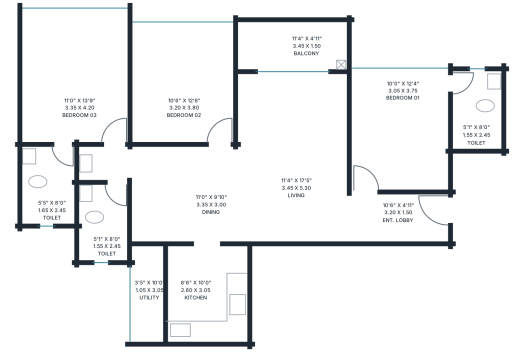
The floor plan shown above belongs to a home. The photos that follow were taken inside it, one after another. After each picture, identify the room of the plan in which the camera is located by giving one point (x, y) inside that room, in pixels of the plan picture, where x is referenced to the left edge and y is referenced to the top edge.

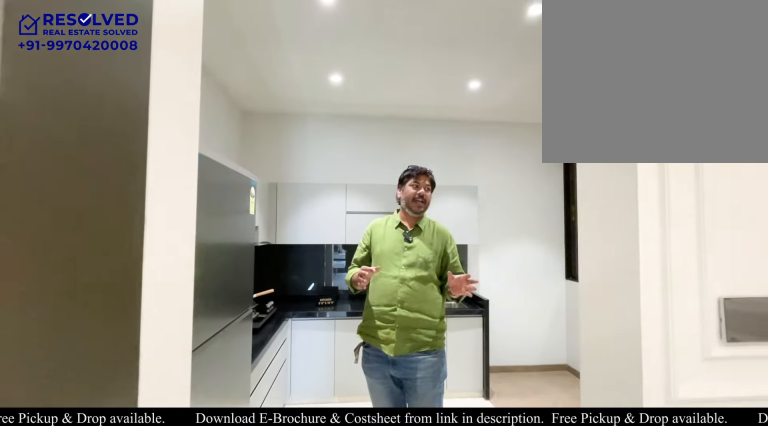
(207, 292)
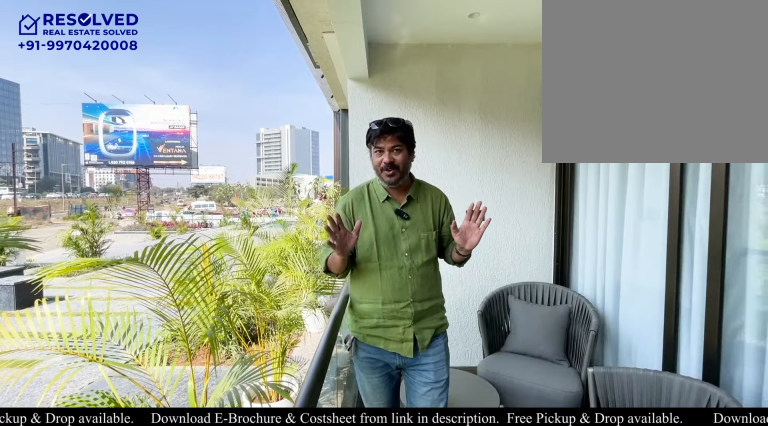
(291, 45)
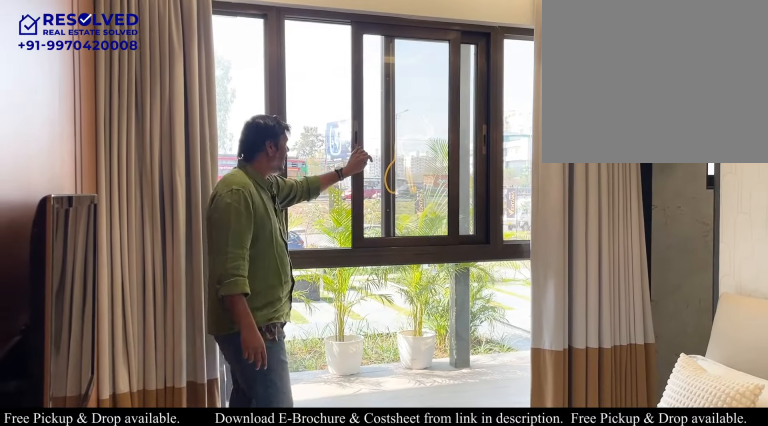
(400, 129)
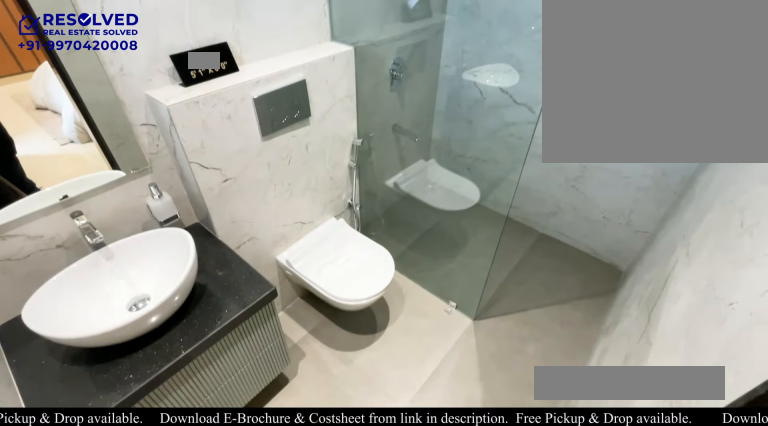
(476, 111)
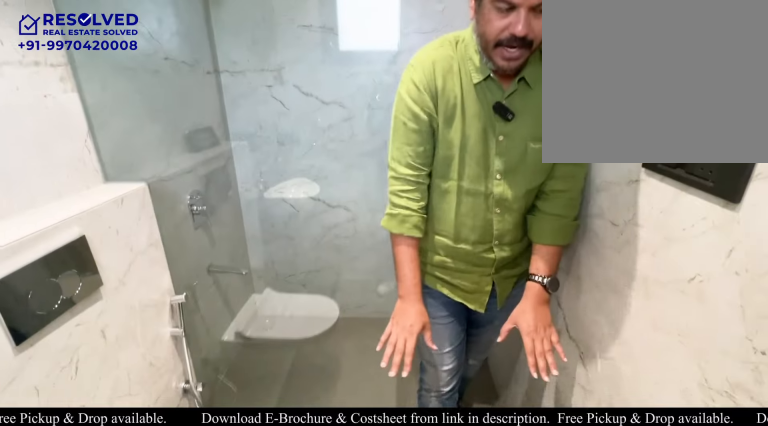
(476, 111)
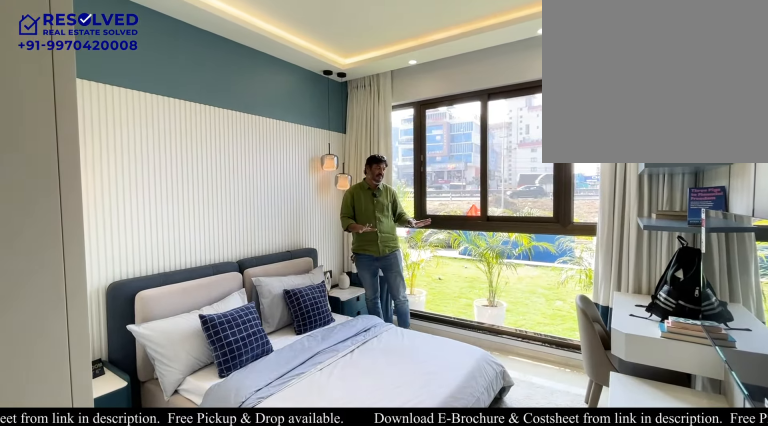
(182, 82)
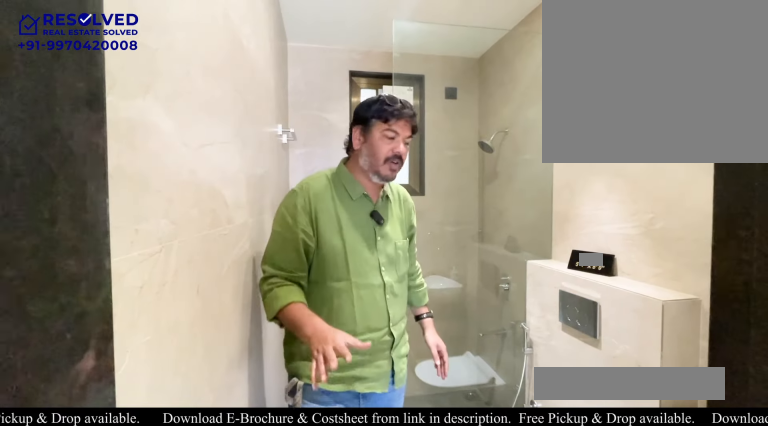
(102, 221)
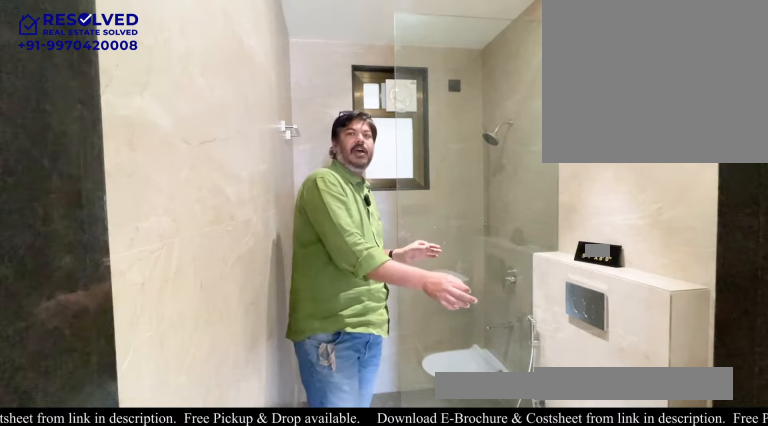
(102, 221)
